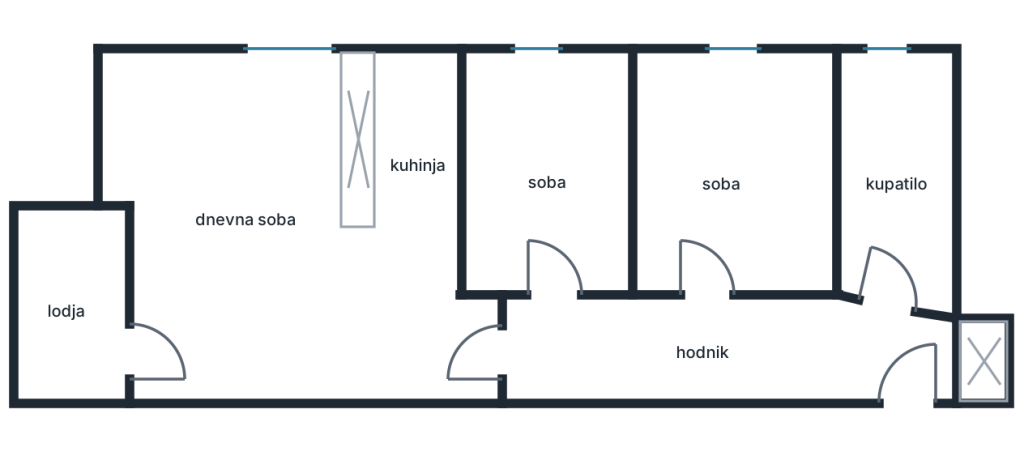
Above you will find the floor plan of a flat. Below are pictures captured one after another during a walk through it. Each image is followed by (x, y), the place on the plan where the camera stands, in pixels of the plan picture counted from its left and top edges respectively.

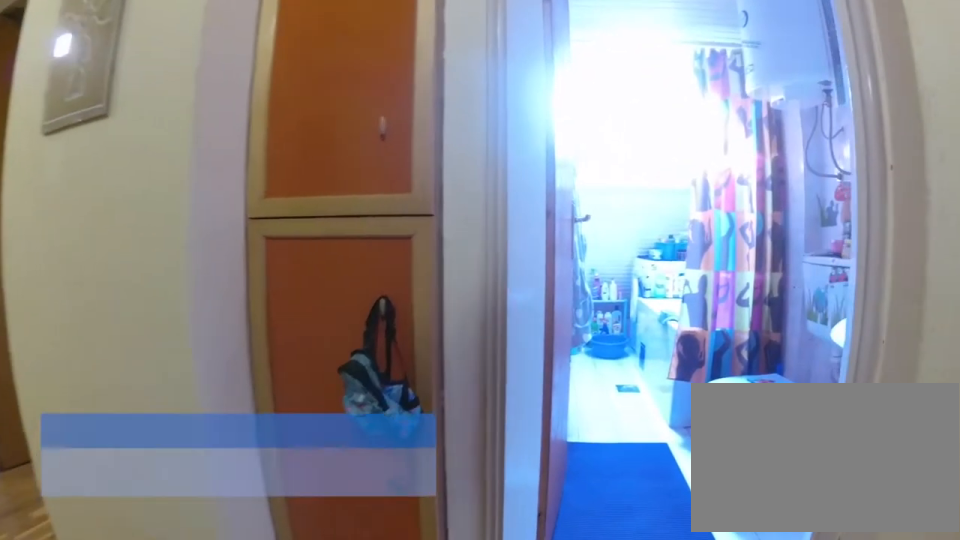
(896, 385)
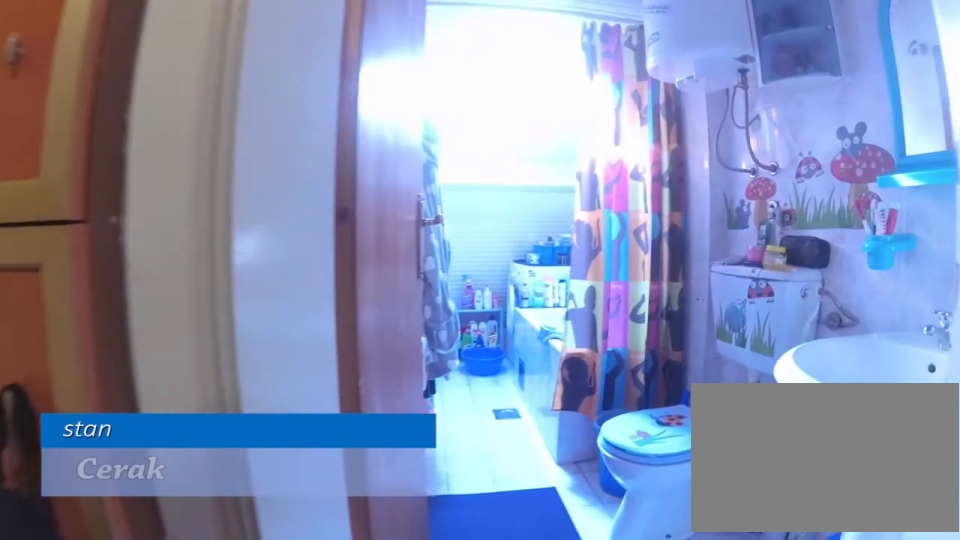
(890, 353)
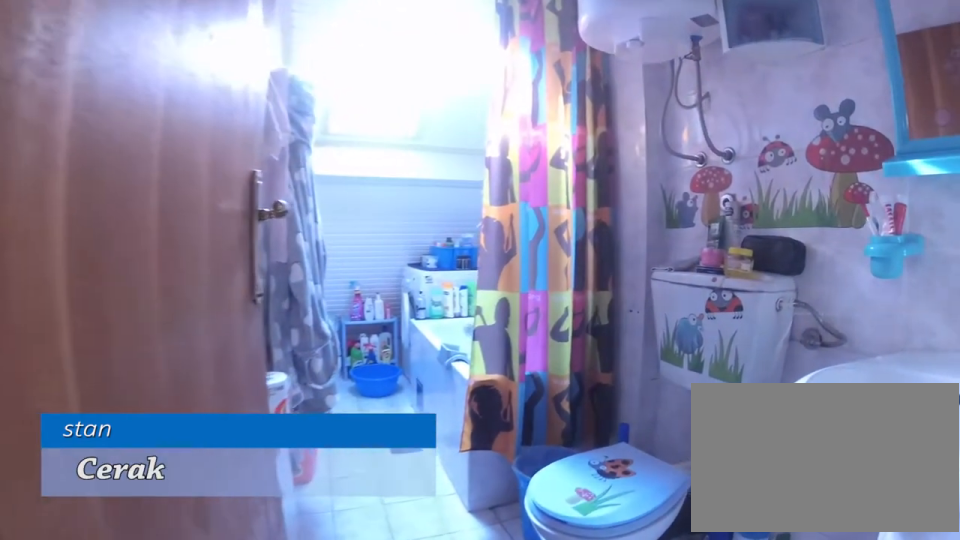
(886, 325)
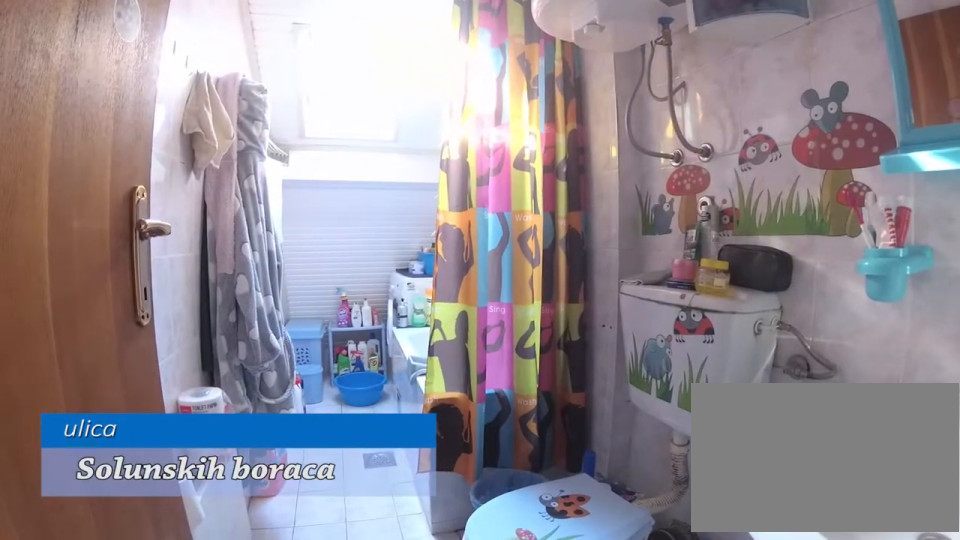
(886, 305)
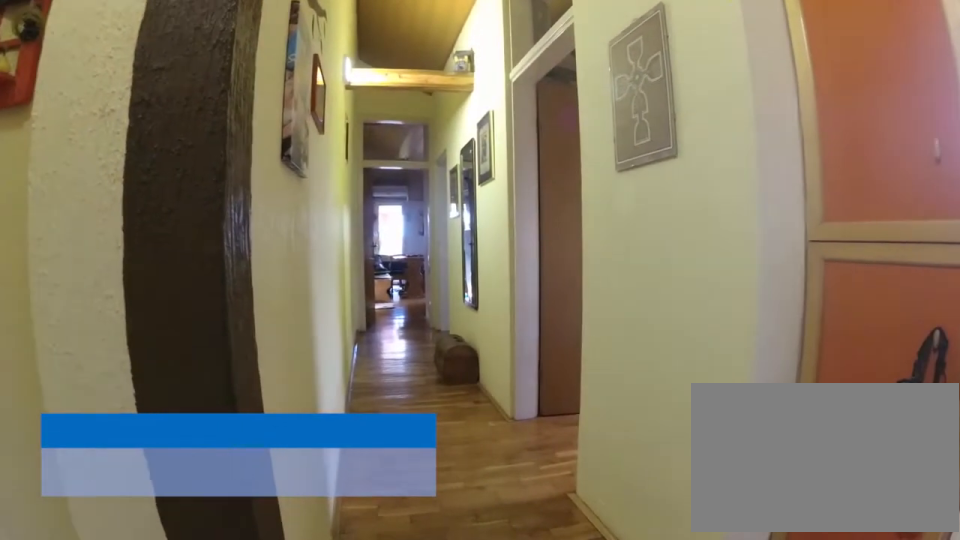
(927, 347)
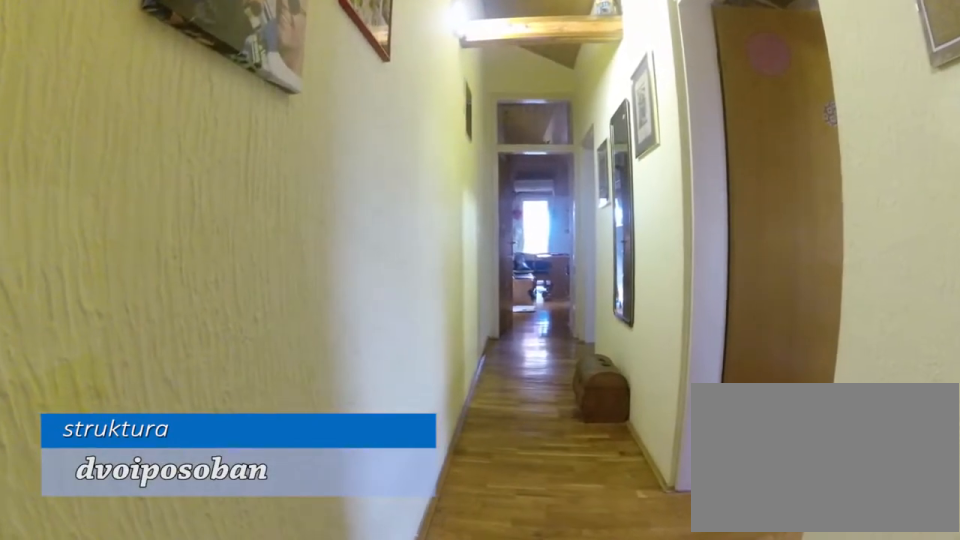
(838, 347)
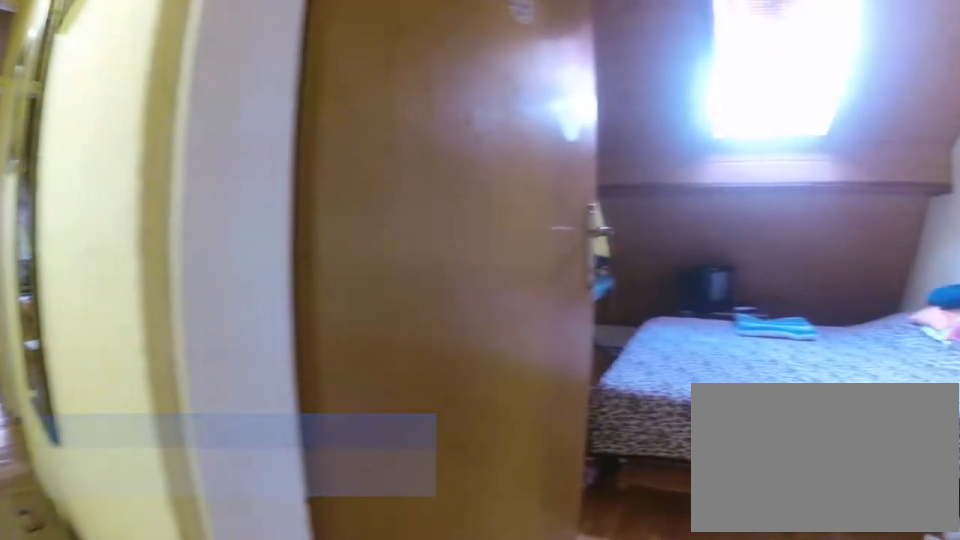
(739, 342)
